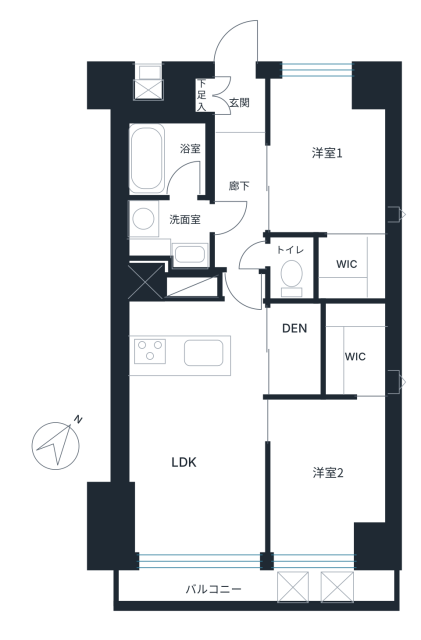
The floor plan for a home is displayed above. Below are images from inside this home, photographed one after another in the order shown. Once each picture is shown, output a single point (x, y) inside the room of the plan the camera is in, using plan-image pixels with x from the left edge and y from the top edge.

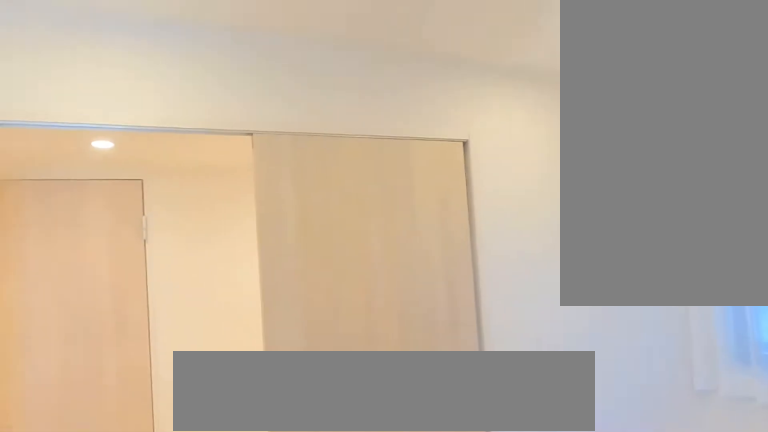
(331, 160)
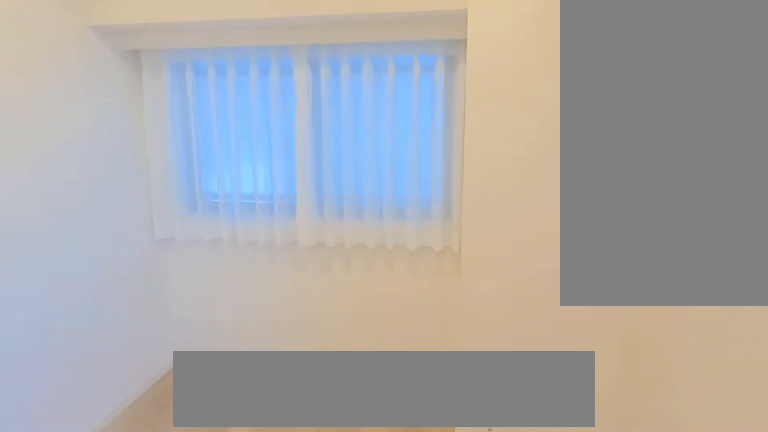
(331, 160)
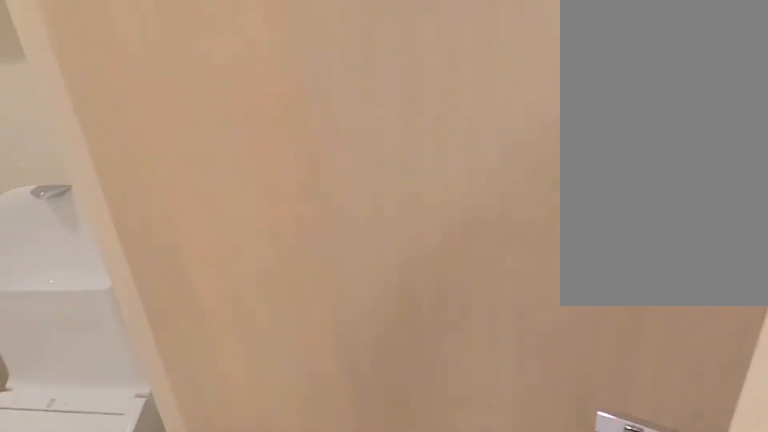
(296, 268)
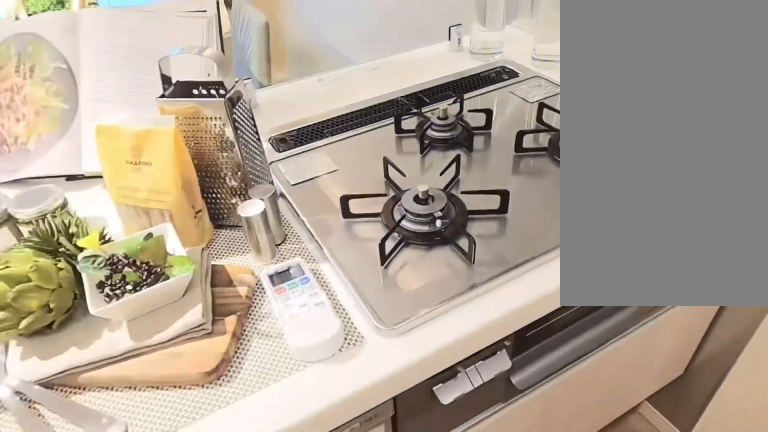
(181, 324)
